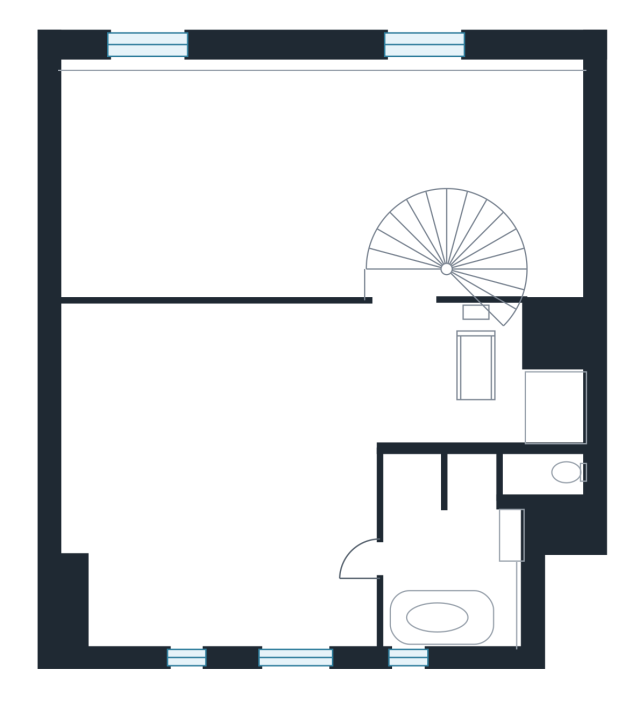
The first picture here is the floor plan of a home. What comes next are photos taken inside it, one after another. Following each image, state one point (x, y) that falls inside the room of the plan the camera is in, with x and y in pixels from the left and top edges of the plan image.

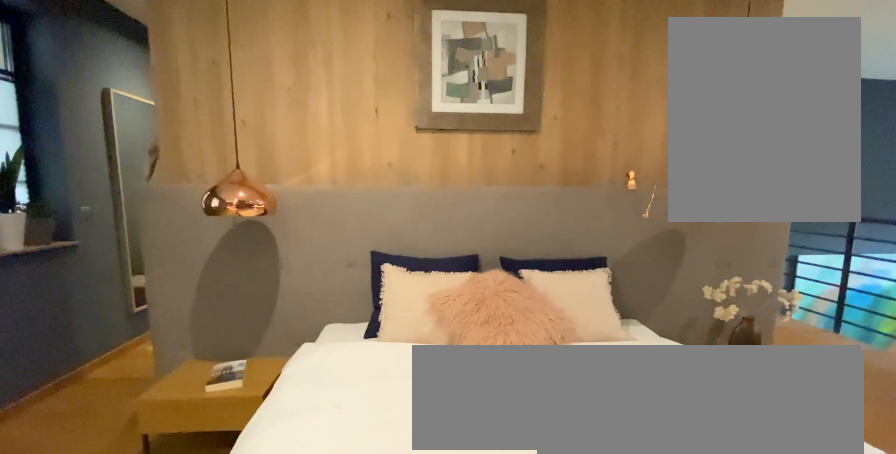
(266, 491)
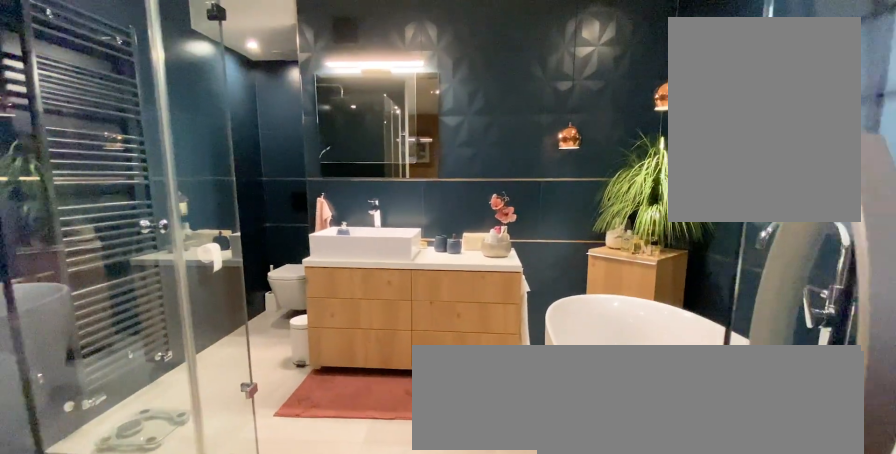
(441, 531)
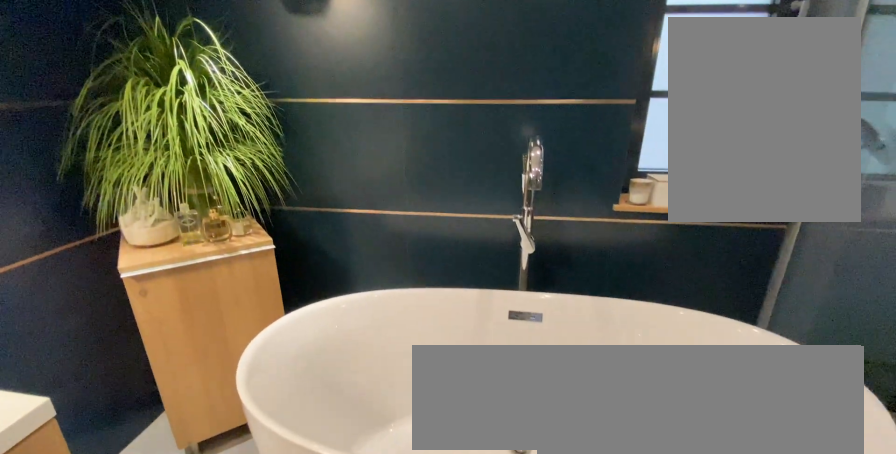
(441, 531)
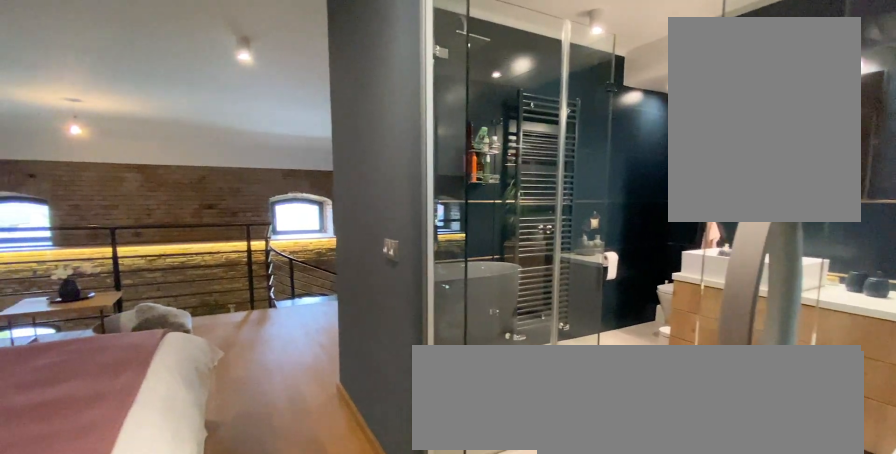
(266, 491)
